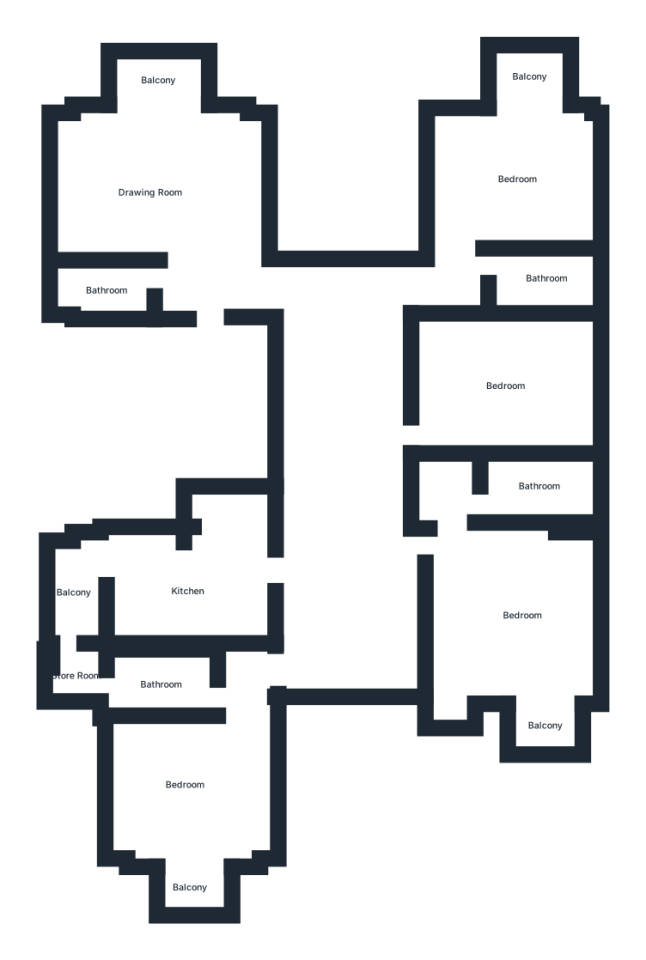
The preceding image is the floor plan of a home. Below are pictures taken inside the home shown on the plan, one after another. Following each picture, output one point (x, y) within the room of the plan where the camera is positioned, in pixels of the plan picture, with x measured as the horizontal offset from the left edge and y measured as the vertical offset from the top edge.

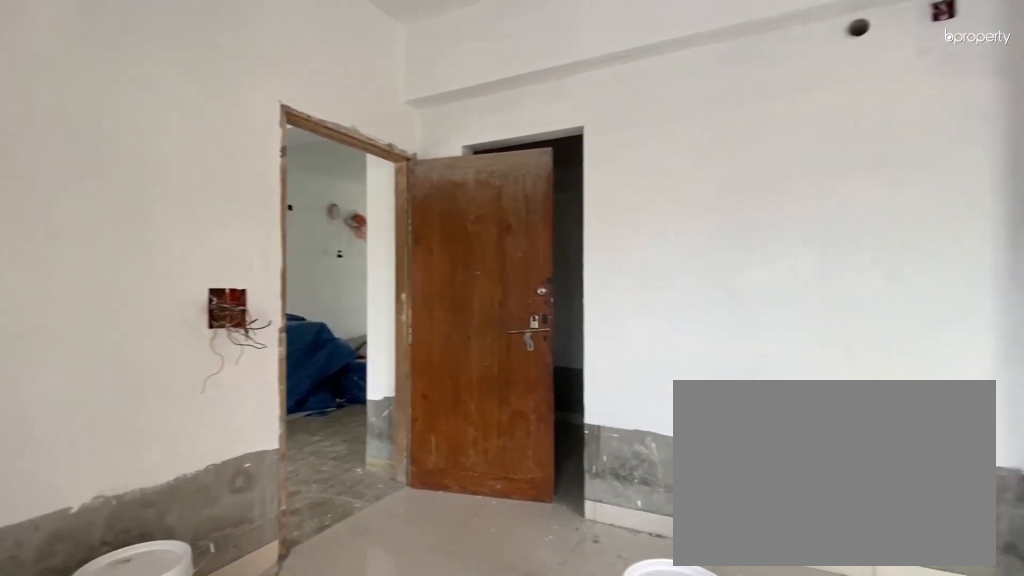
(520, 621)
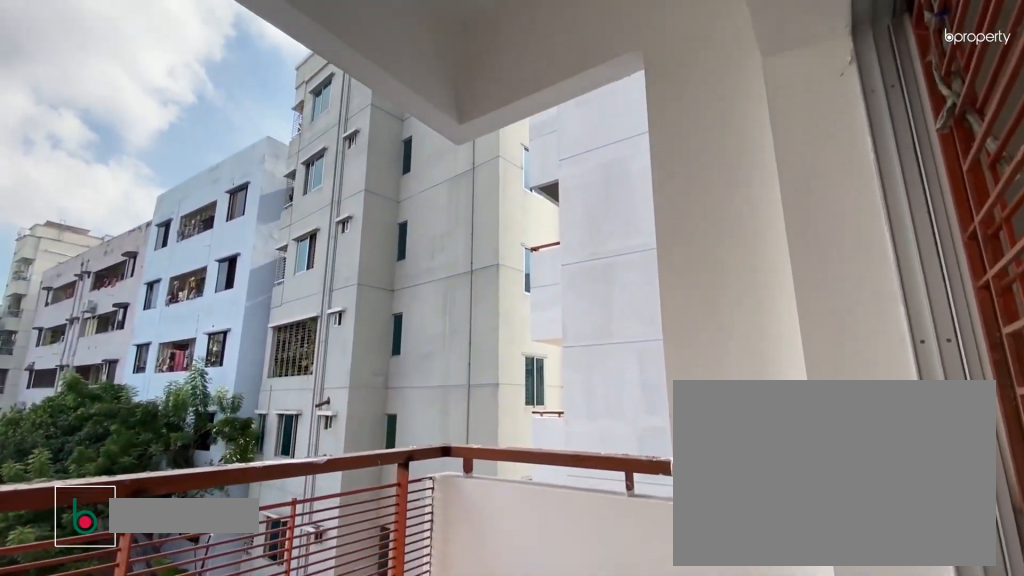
(544, 725)
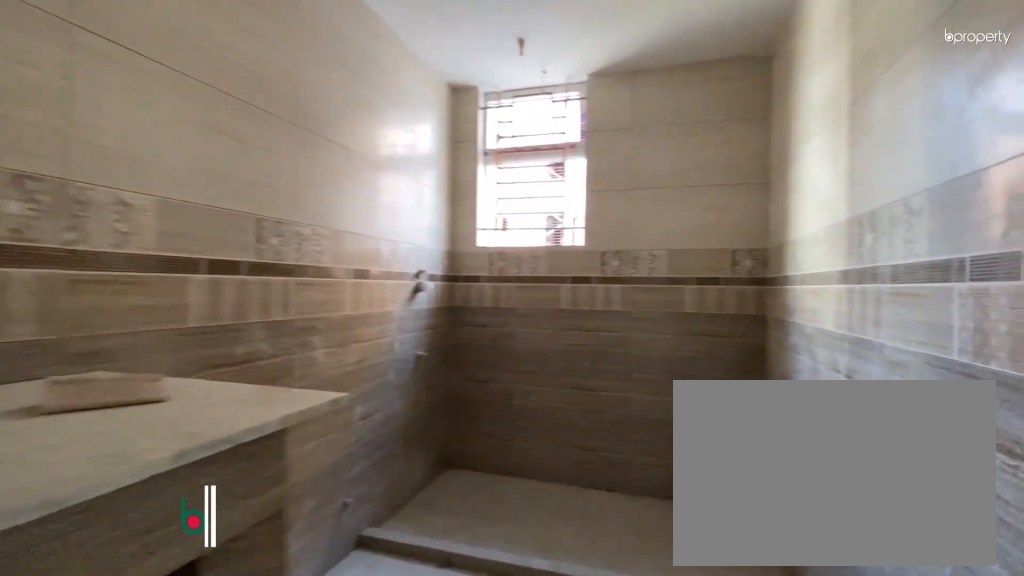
(538, 489)
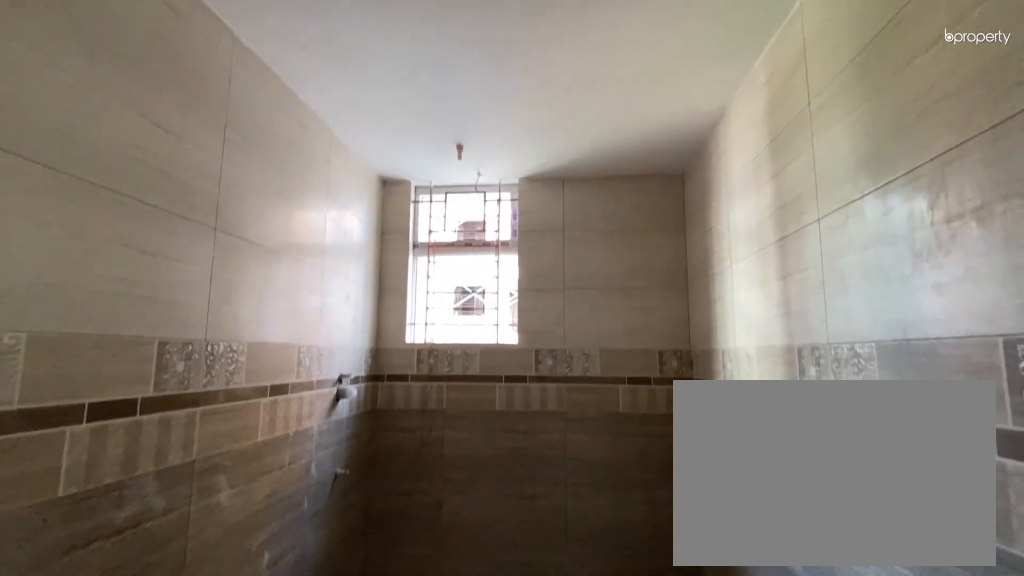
(538, 489)
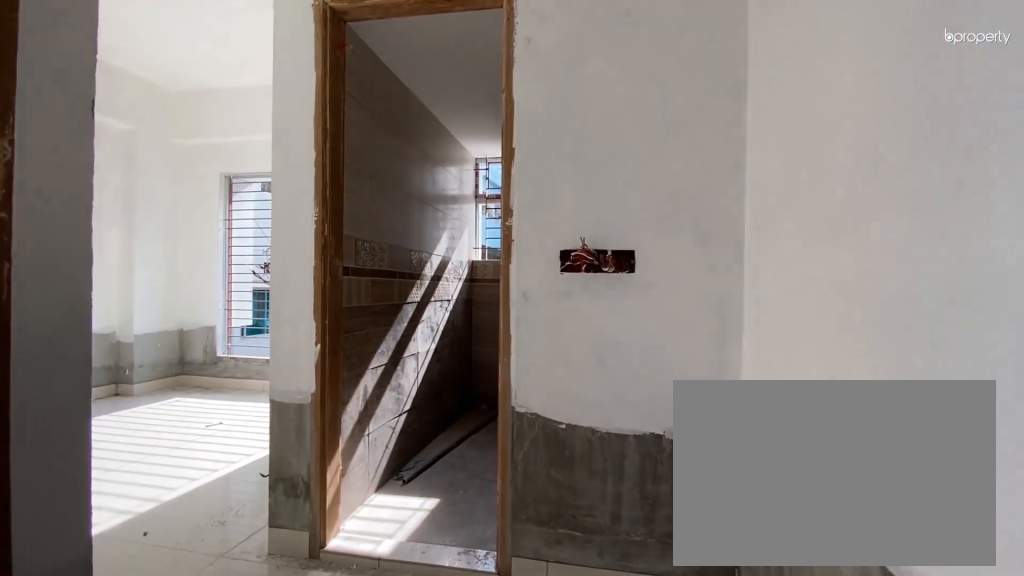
(189, 789)
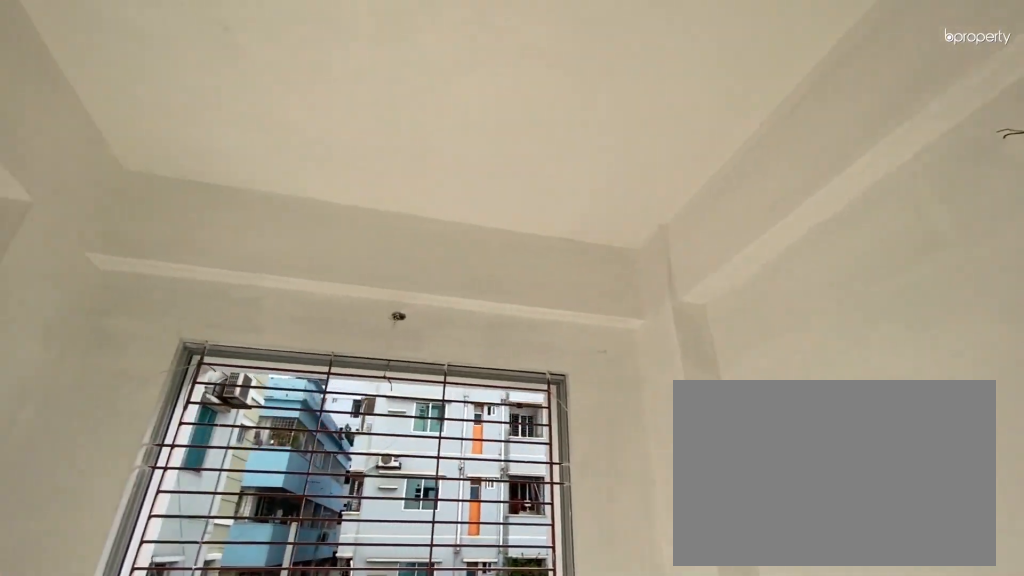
(189, 789)
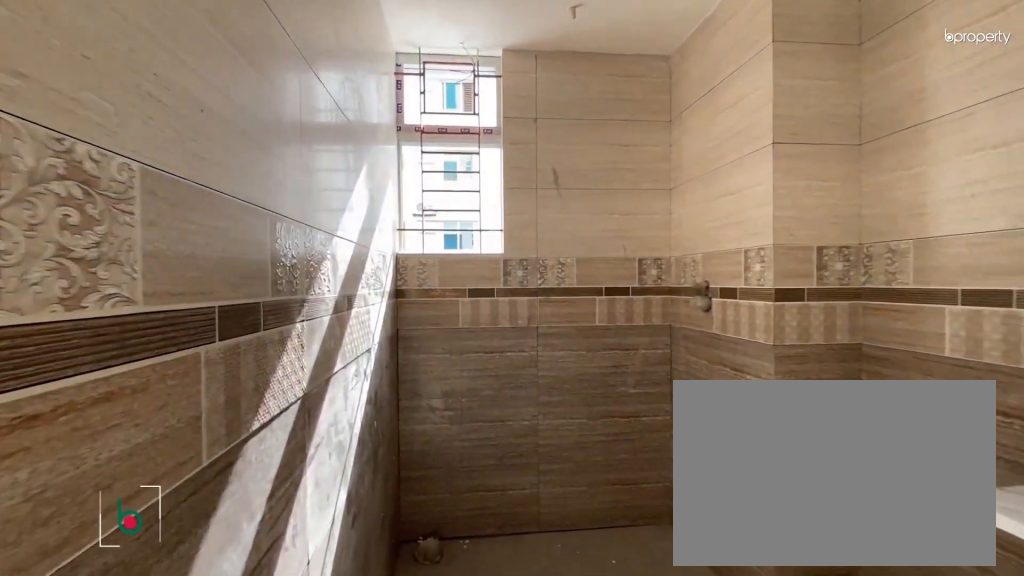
(165, 685)
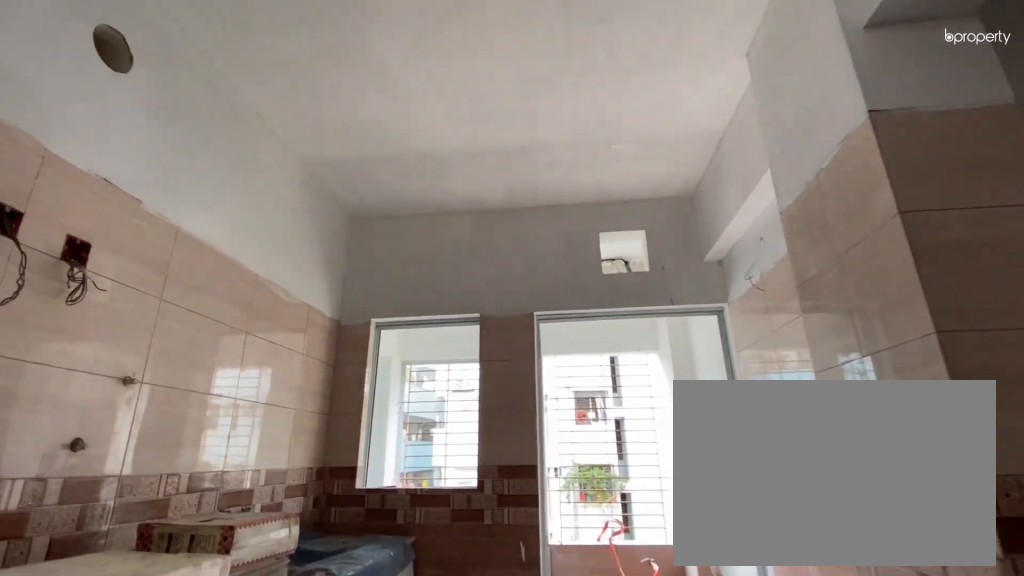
(183, 595)
